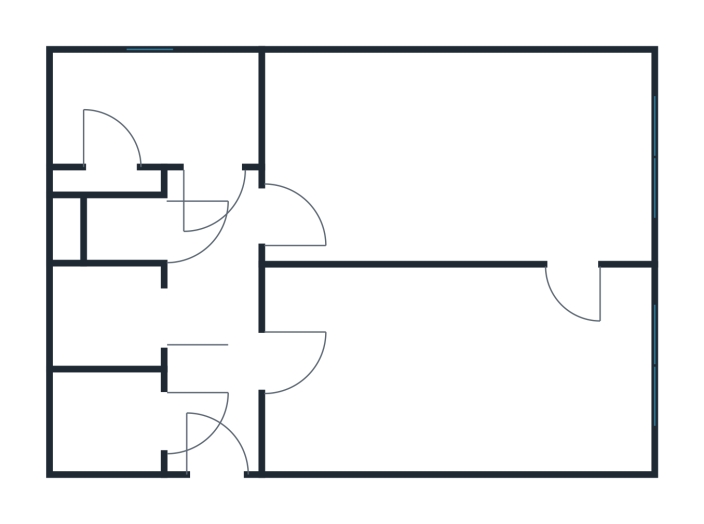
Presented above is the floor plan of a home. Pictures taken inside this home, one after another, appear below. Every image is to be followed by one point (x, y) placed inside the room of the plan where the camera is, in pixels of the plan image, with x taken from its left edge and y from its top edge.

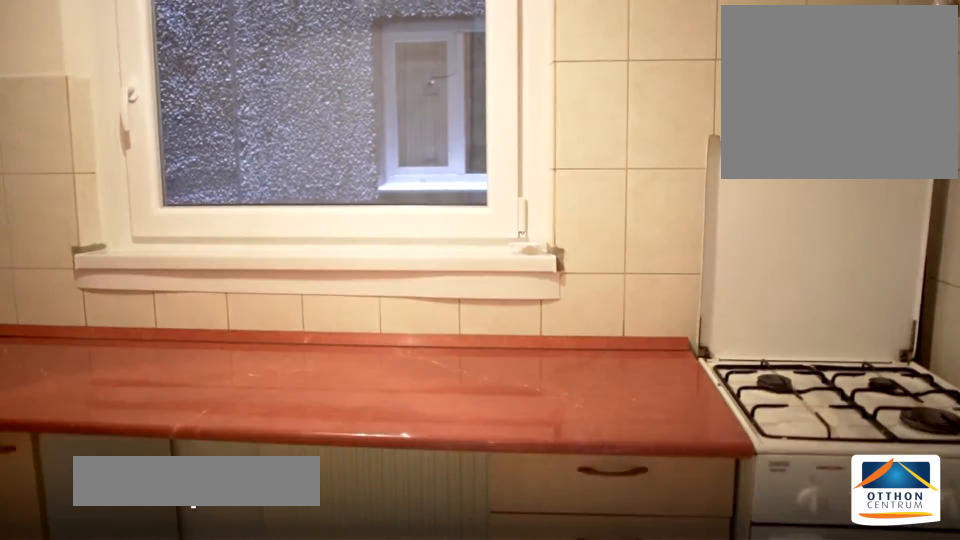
(167, 112)
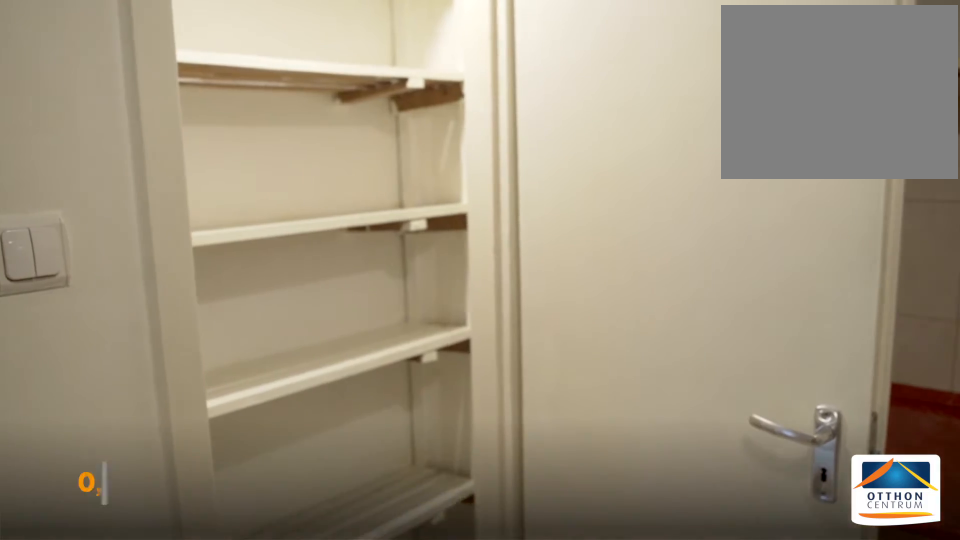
(116, 166)
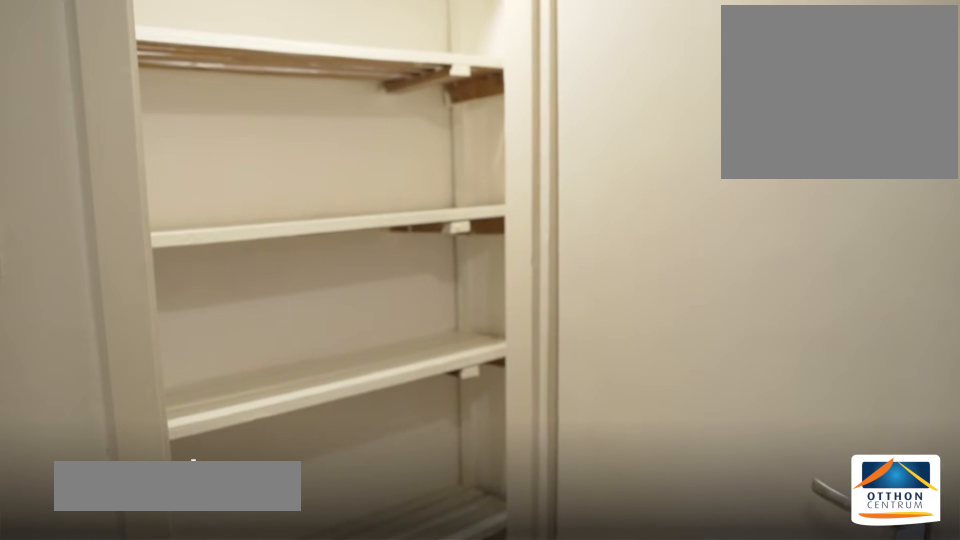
(116, 166)
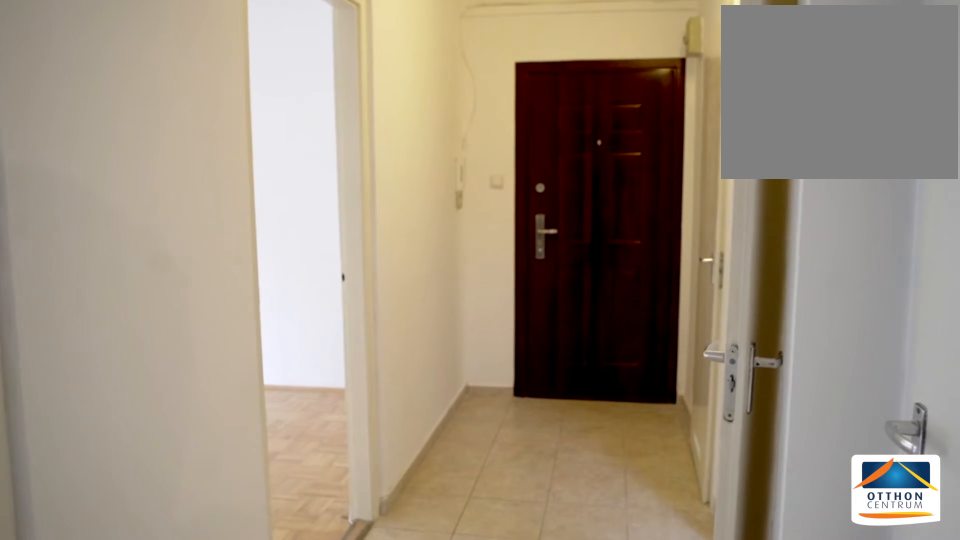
(212, 249)
